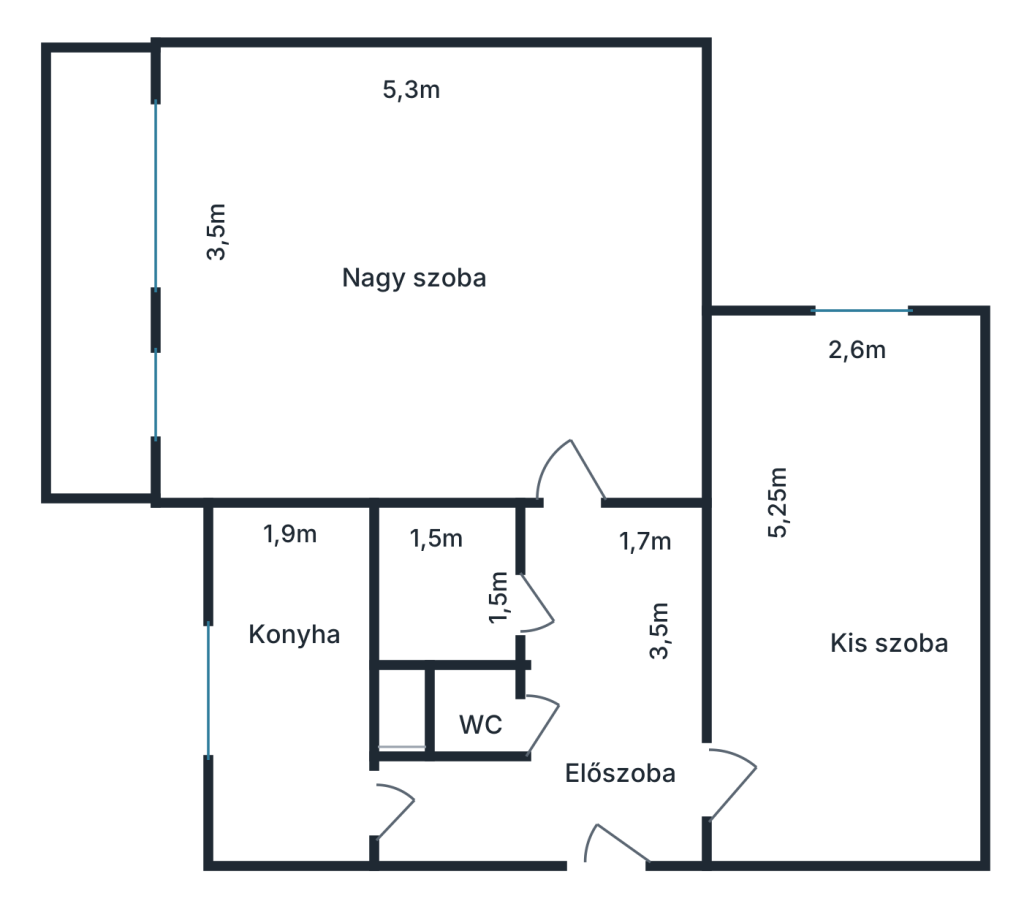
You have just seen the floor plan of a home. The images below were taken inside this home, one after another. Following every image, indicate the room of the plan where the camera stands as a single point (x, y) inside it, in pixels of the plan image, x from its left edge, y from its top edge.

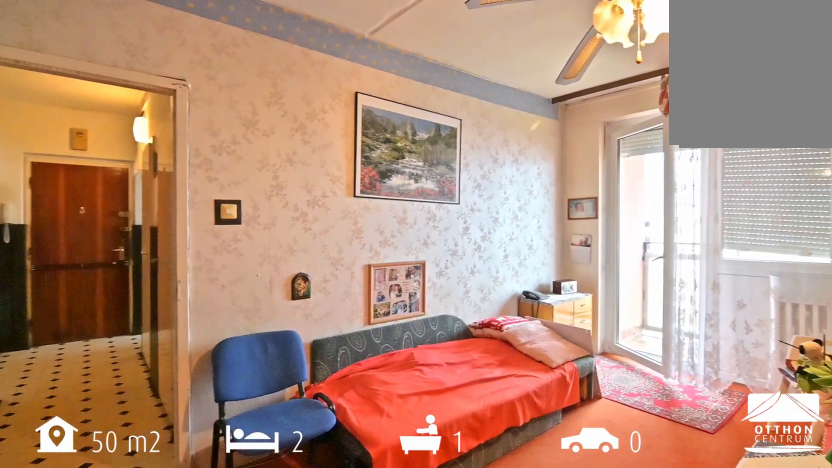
(433, 280)
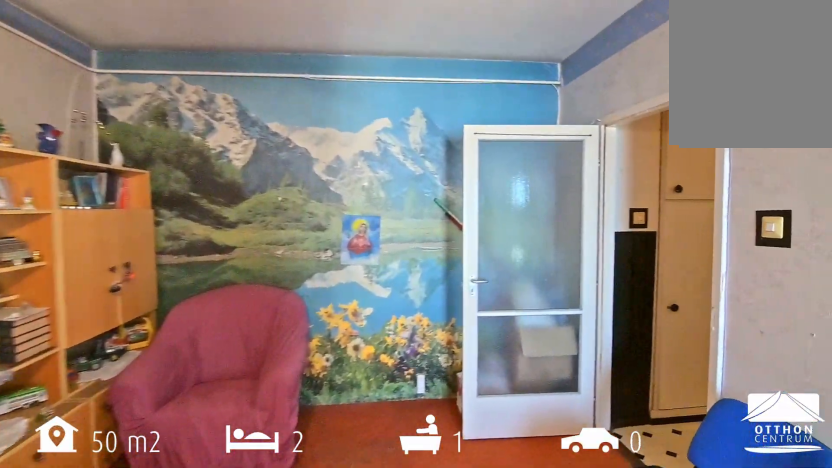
(432, 280)
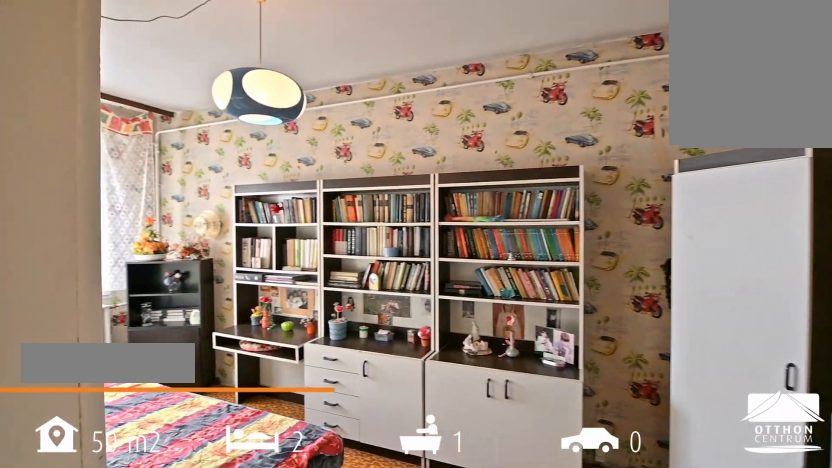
(874, 653)
